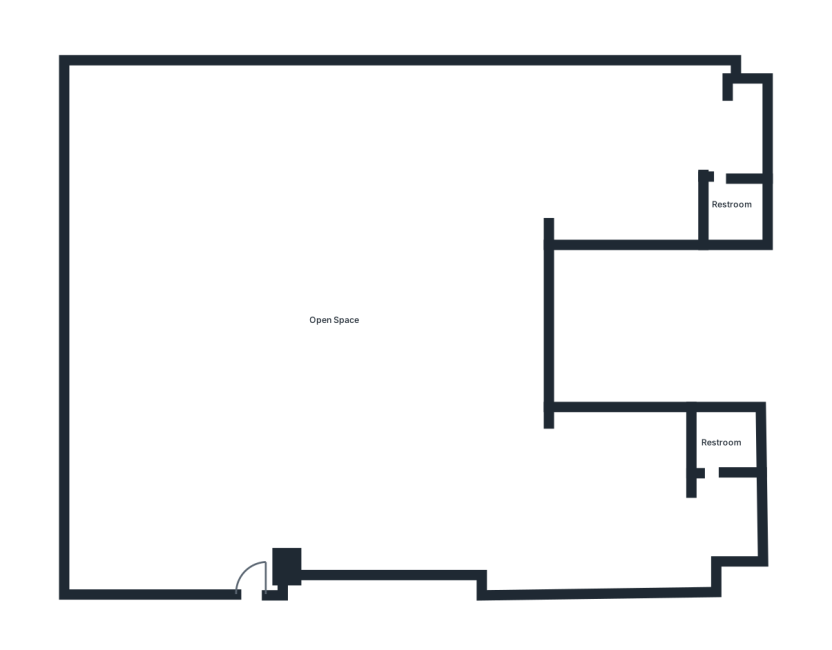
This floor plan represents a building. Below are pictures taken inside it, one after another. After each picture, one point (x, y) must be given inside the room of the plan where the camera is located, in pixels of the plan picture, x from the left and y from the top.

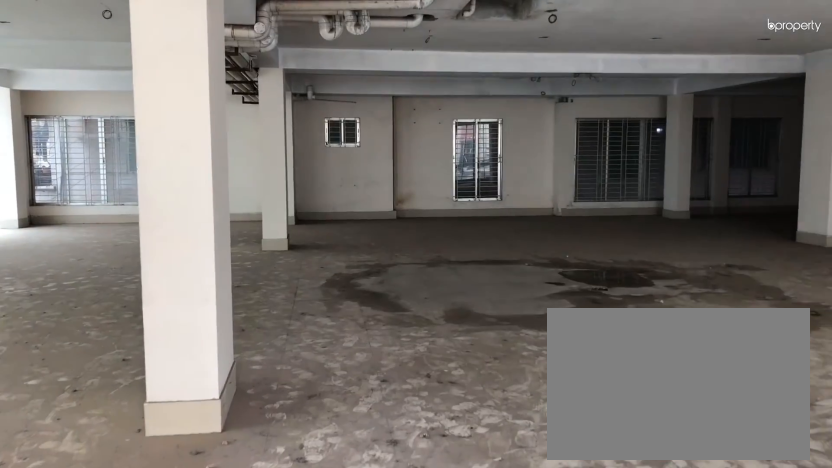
(256, 526)
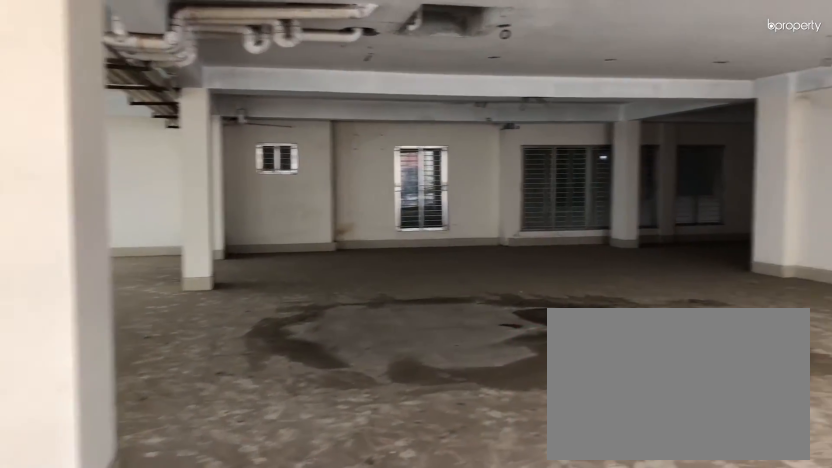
(256, 526)
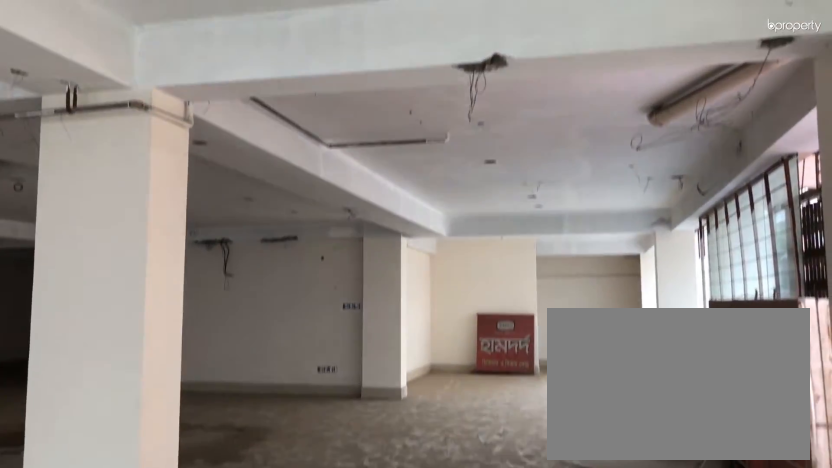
(337, 320)
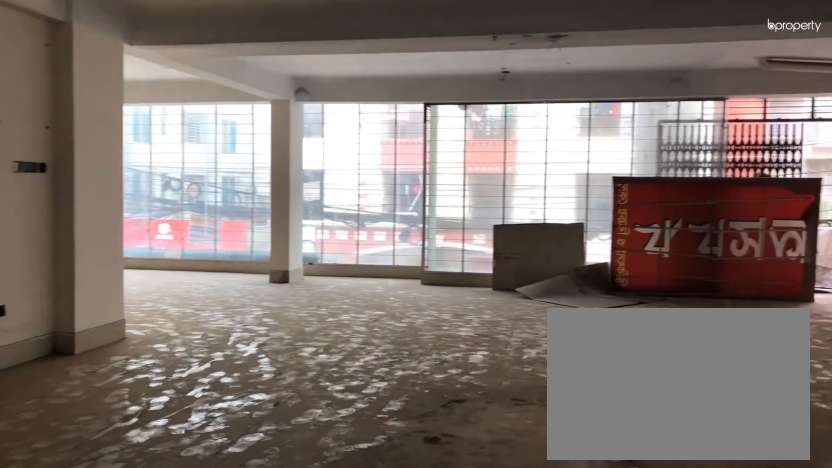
(337, 320)
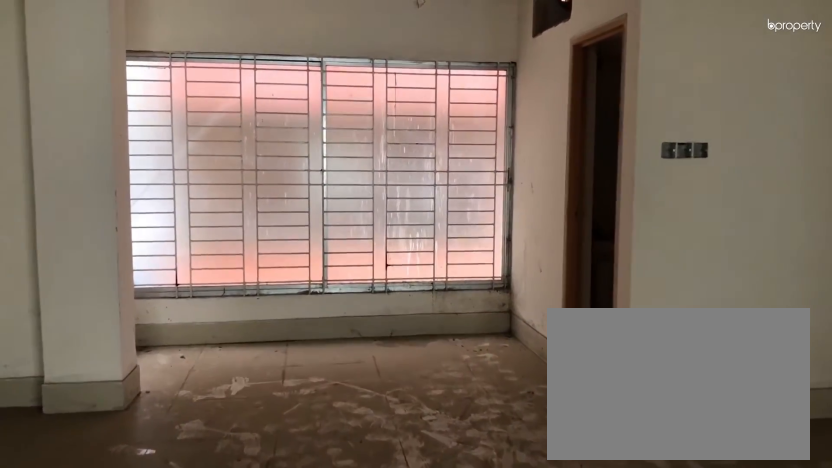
(576, 146)
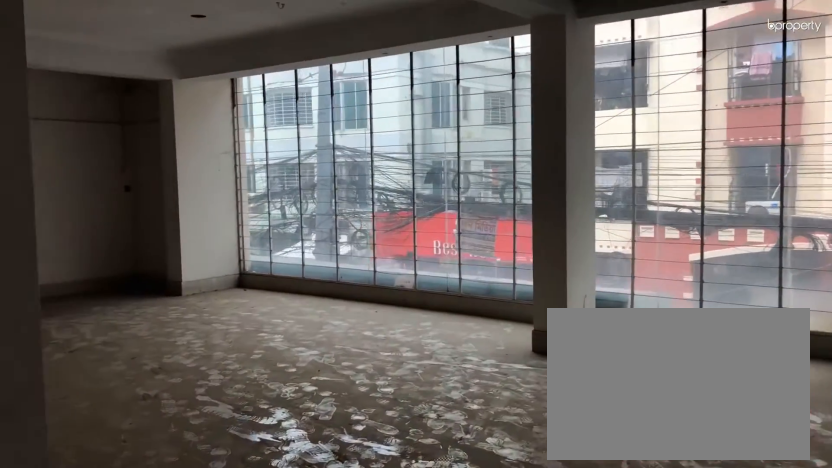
(609, 499)
